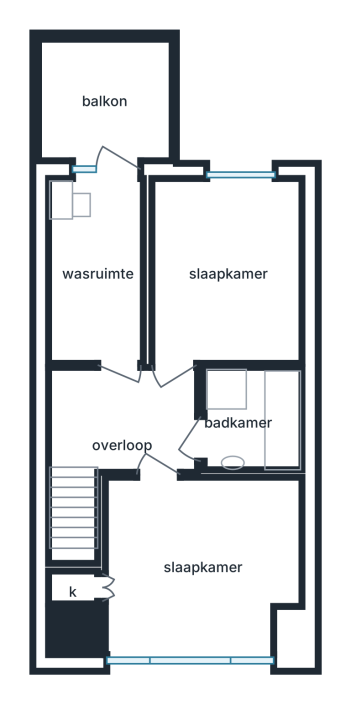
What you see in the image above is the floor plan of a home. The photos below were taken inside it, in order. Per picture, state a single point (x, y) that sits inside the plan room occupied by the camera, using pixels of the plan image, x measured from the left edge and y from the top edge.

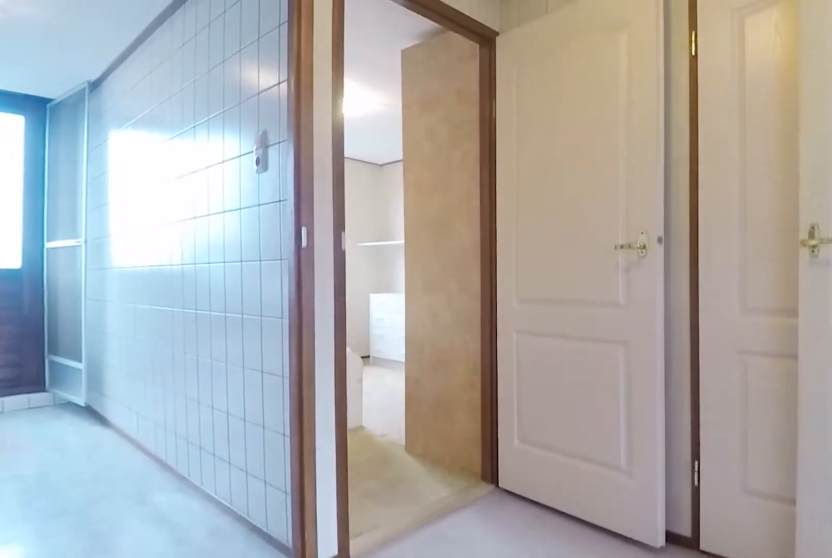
(128, 421)
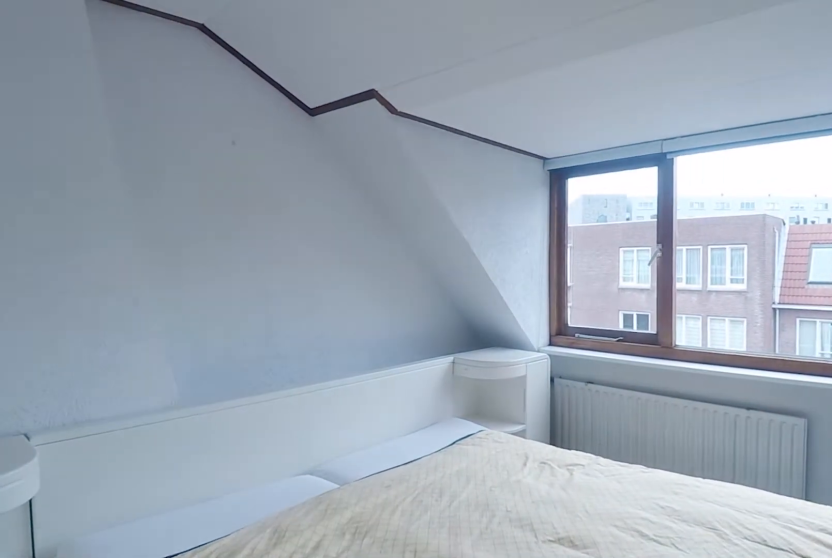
(198, 565)
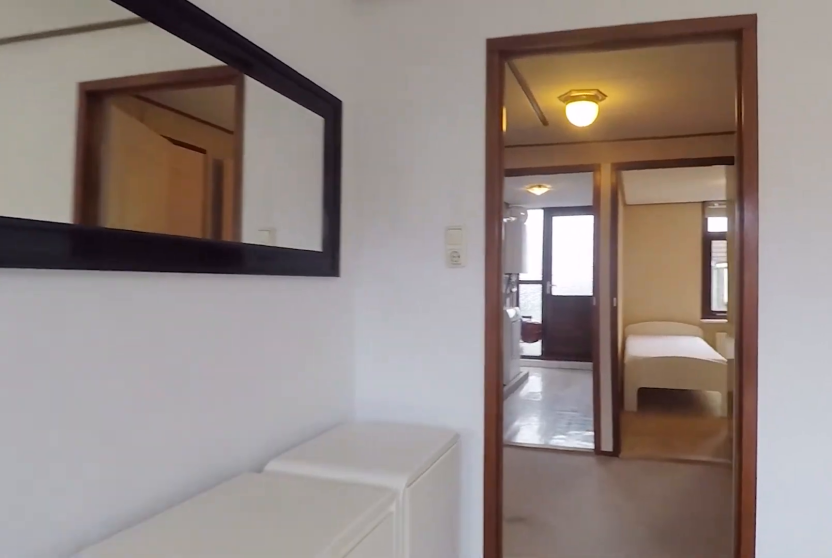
(198, 565)
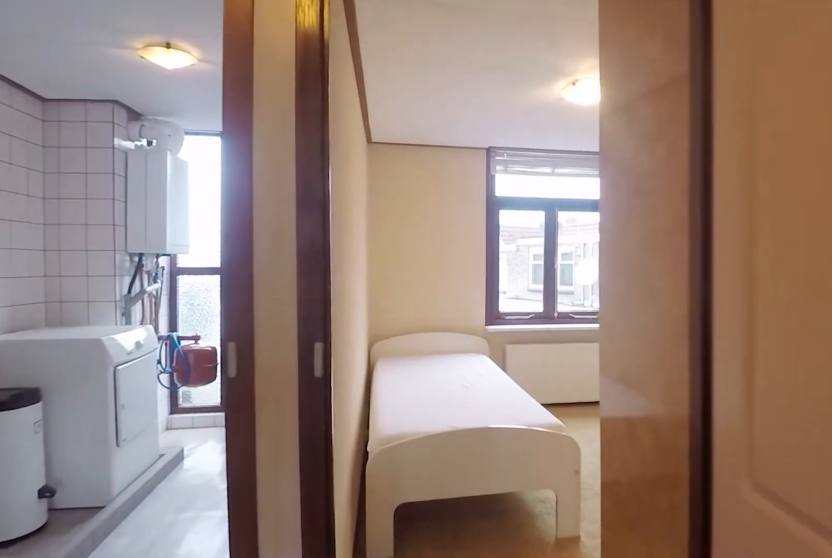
(127, 421)
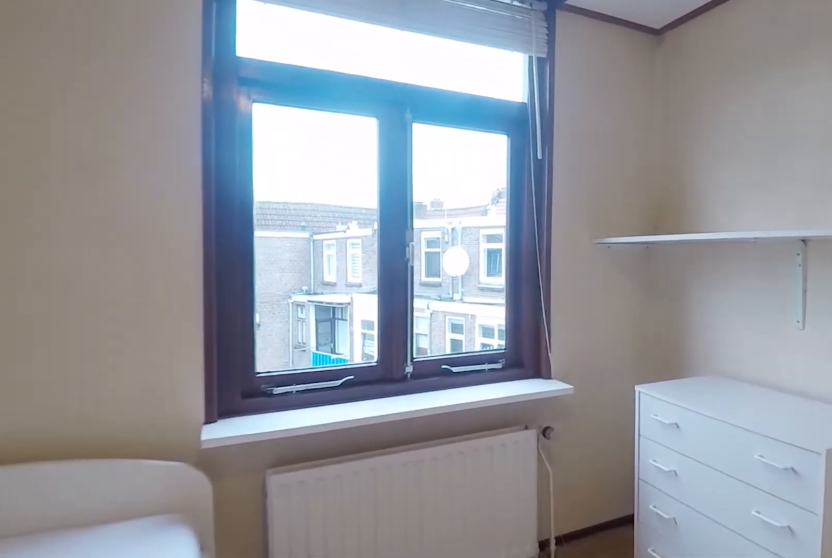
(227, 270)
